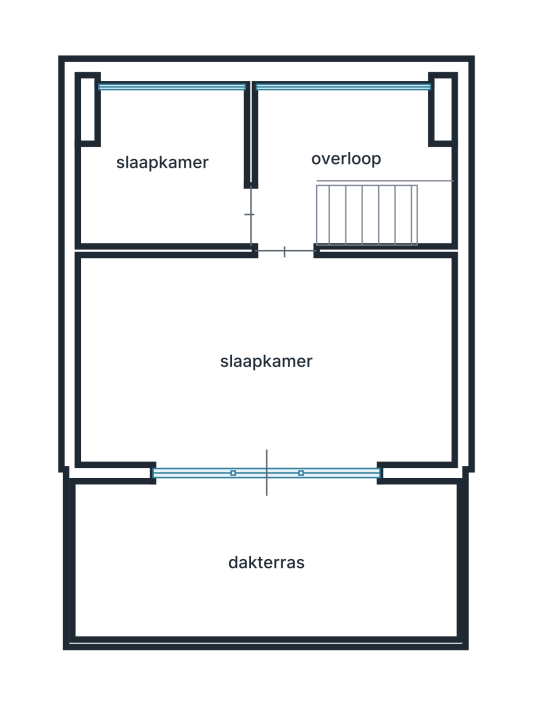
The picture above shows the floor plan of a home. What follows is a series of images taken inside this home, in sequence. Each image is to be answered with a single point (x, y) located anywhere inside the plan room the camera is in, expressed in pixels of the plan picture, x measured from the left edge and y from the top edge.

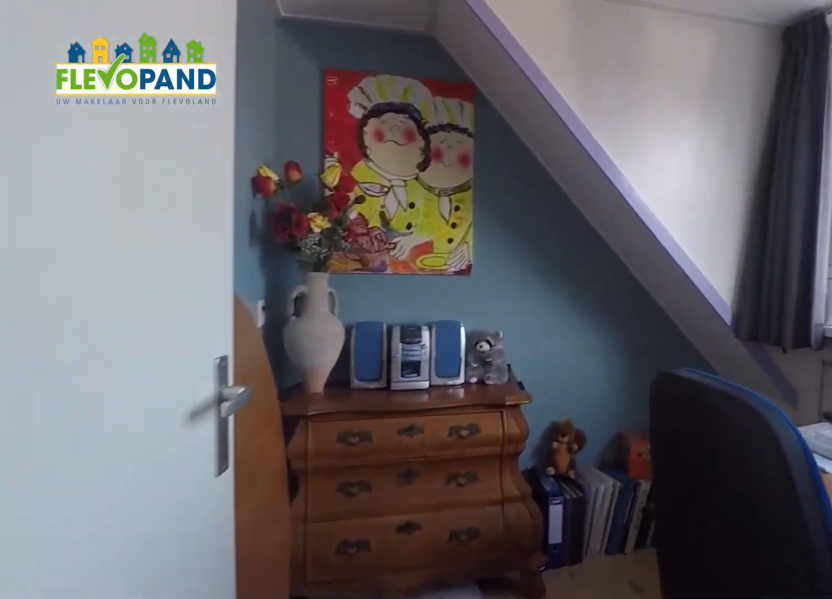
(166, 170)
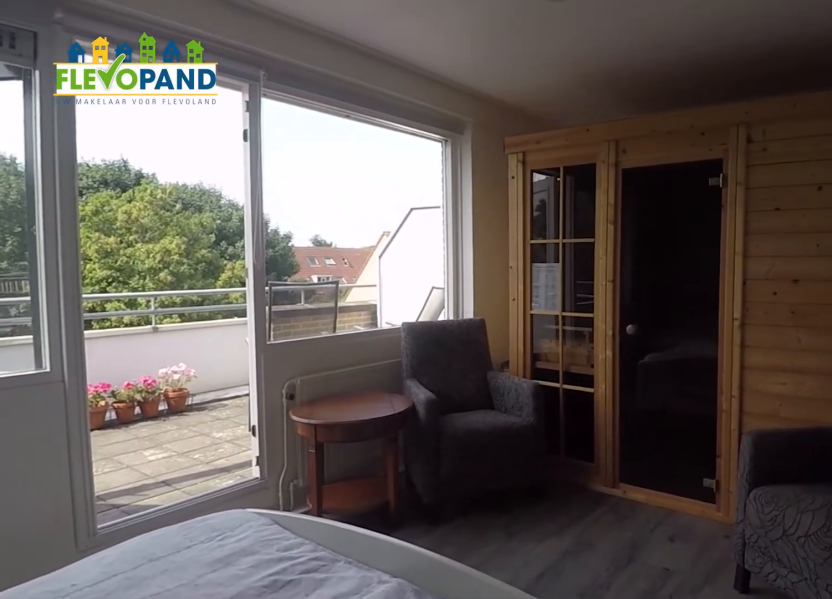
(266, 360)
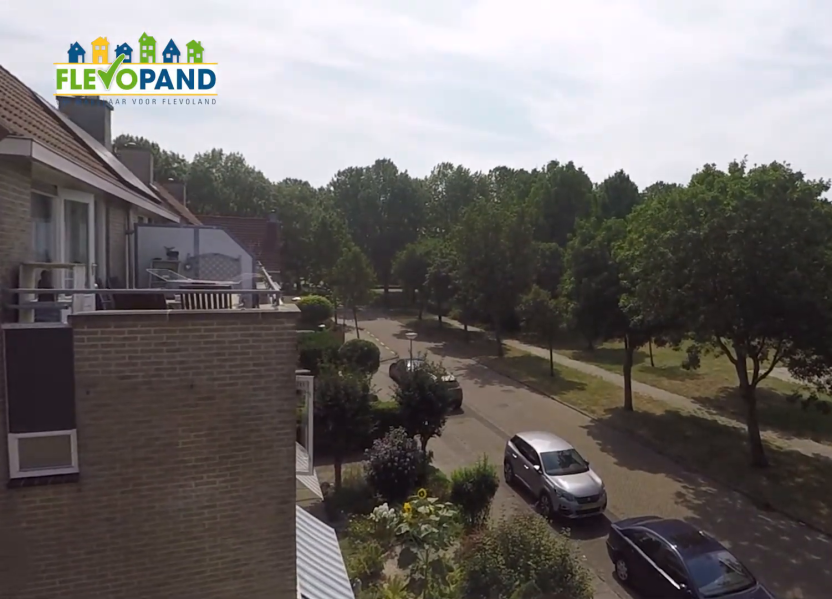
(265, 561)
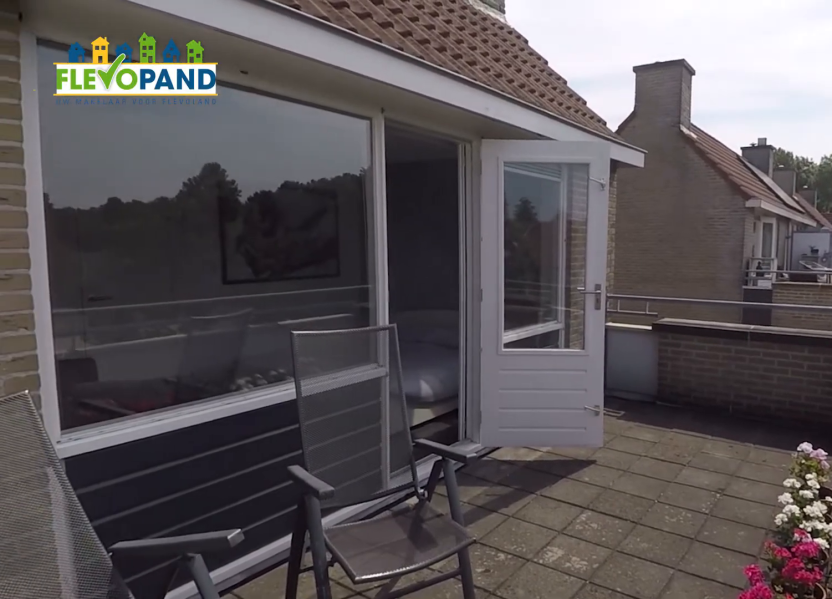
(265, 561)
